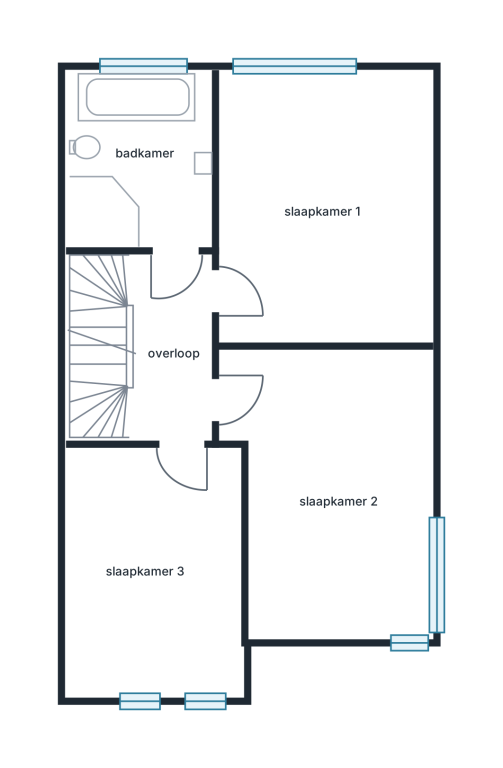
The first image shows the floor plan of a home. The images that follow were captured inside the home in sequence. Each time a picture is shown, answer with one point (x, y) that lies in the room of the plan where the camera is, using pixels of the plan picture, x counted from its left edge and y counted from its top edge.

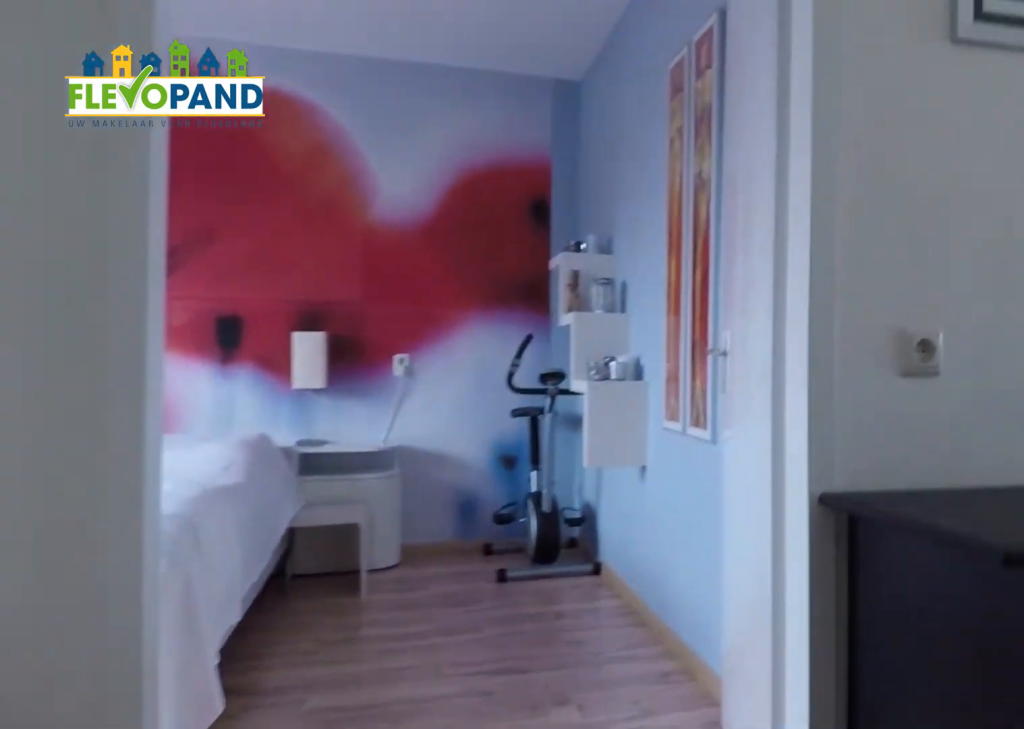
(170, 336)
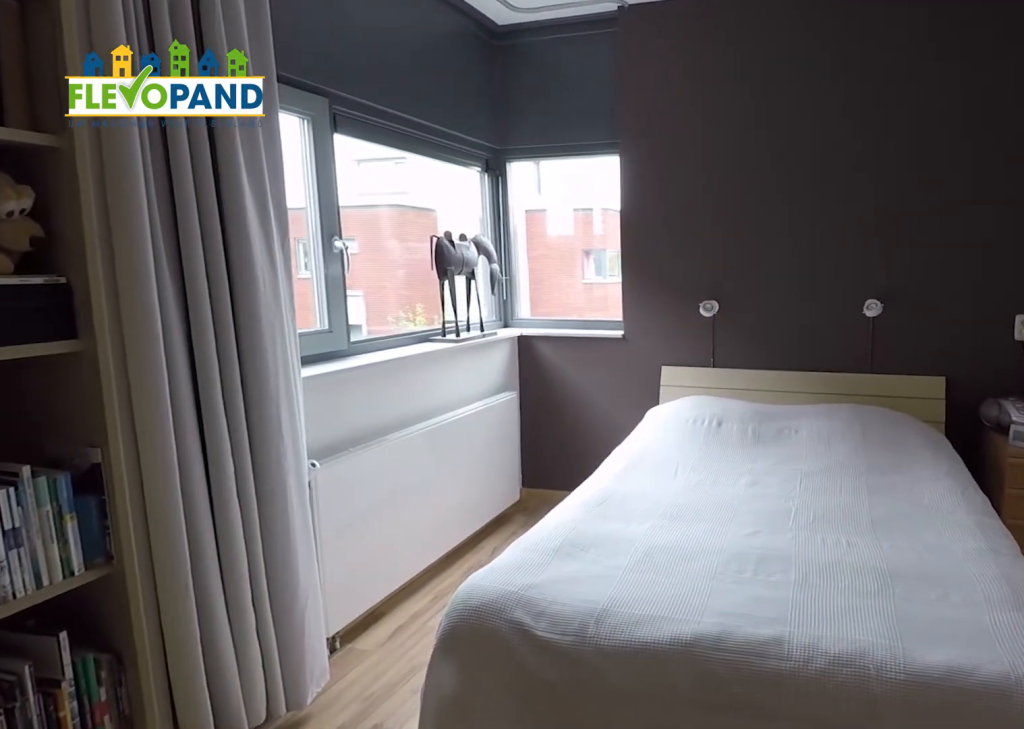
(338, 491)
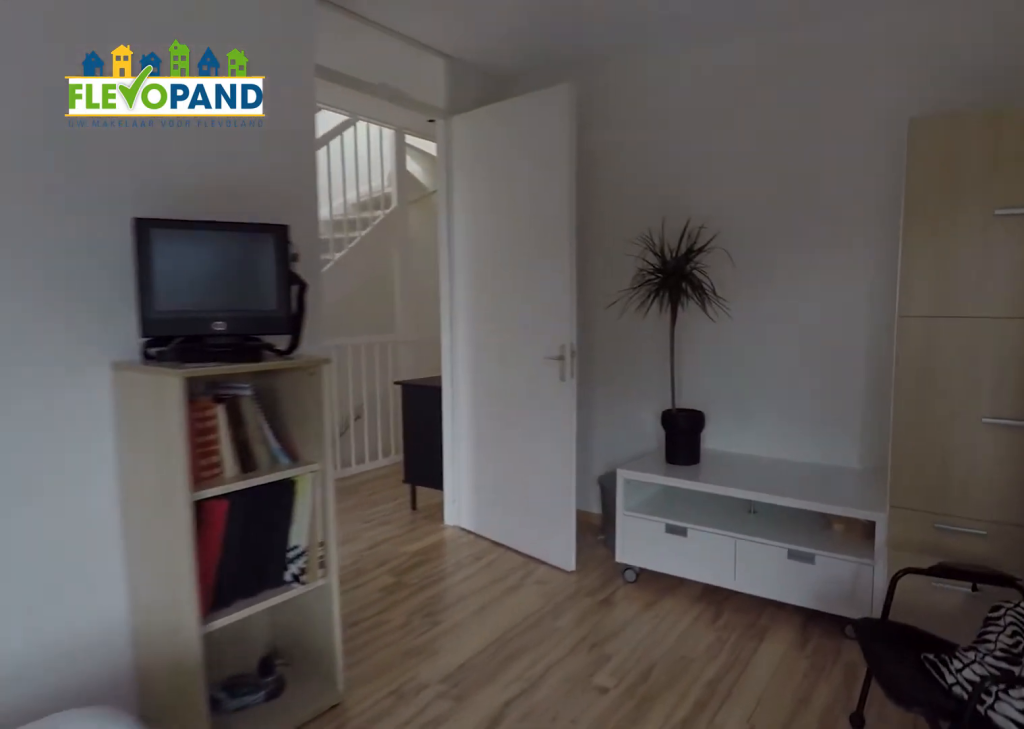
(338, 491)
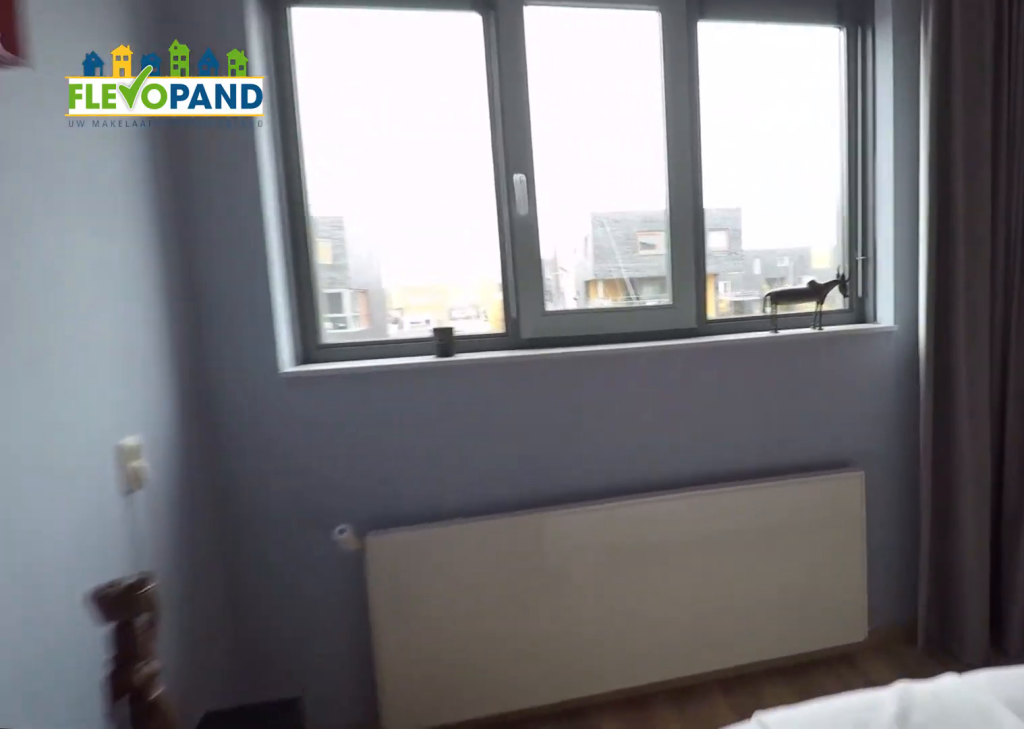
(329, 206)
